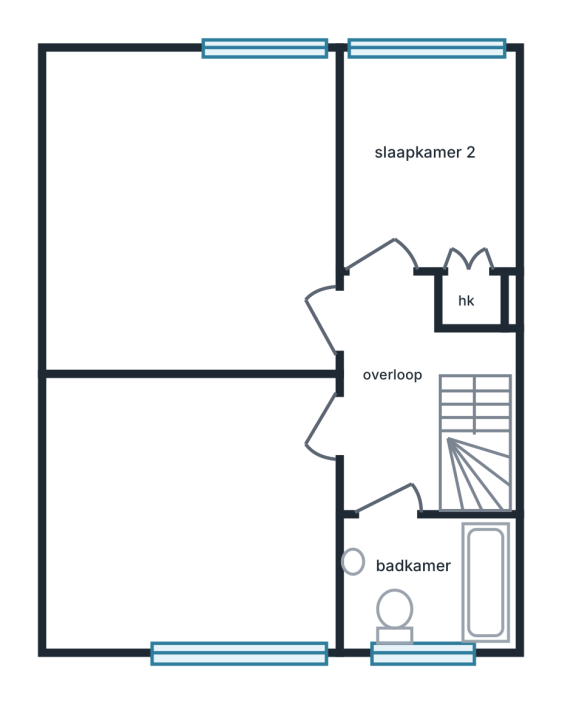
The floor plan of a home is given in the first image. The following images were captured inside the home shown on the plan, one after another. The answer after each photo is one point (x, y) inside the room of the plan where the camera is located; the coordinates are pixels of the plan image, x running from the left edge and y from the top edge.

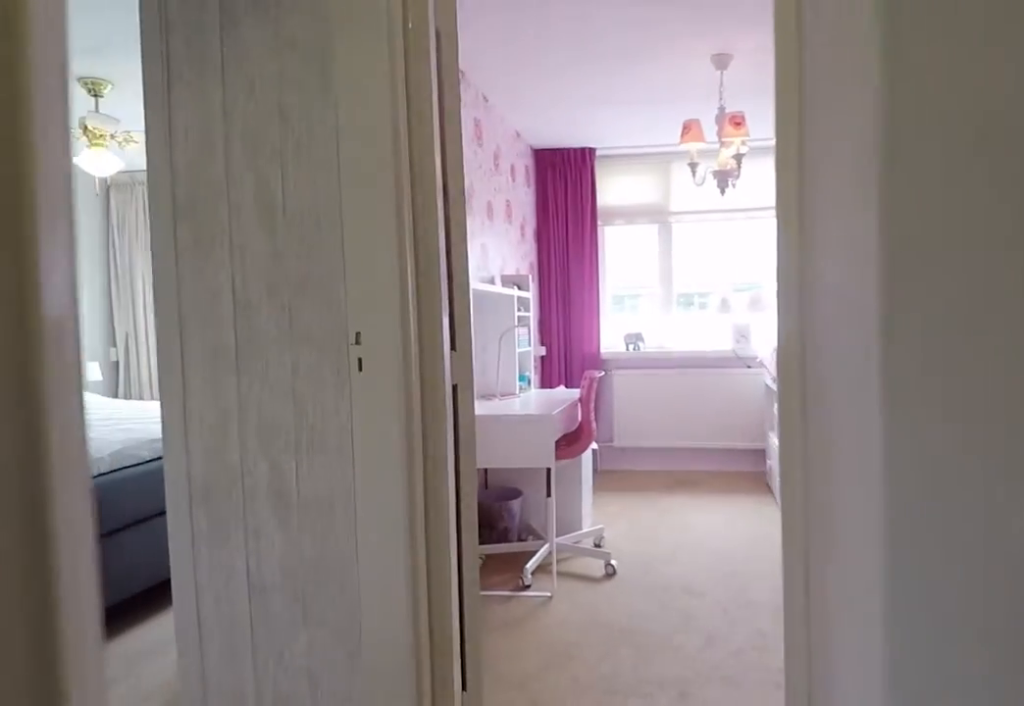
(399, 393)
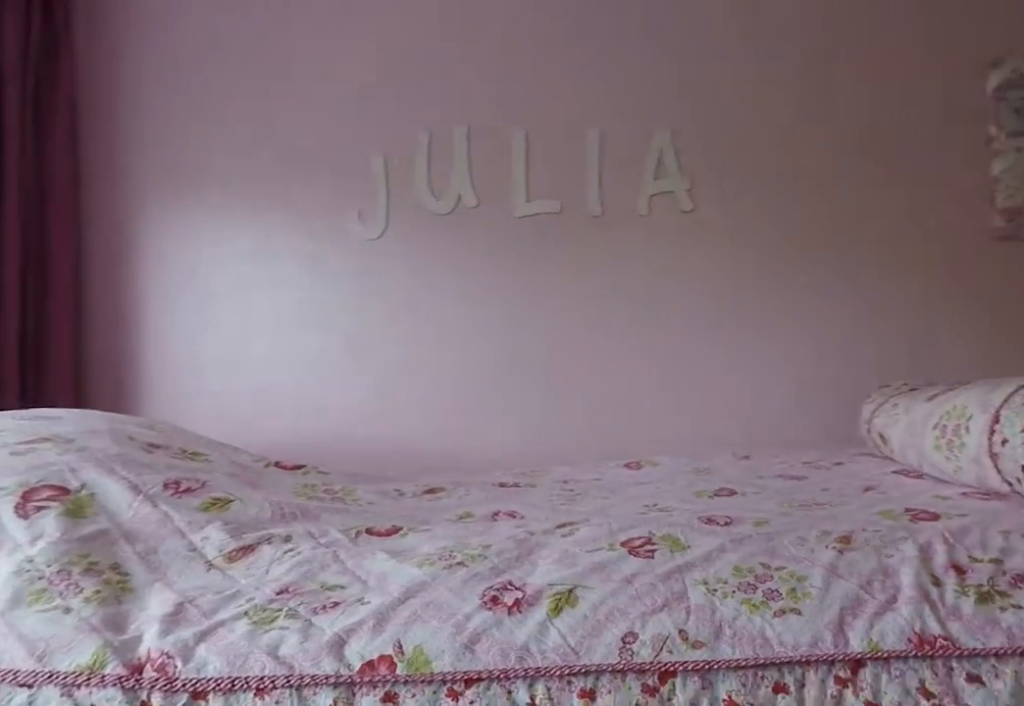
(428, 161)
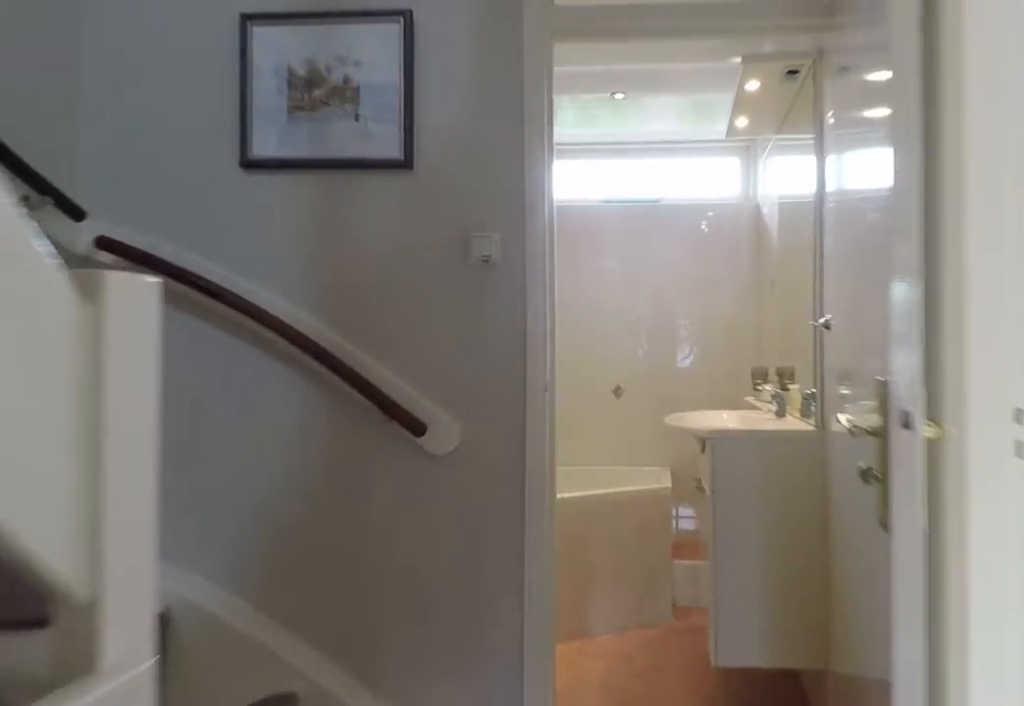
(400, 393)
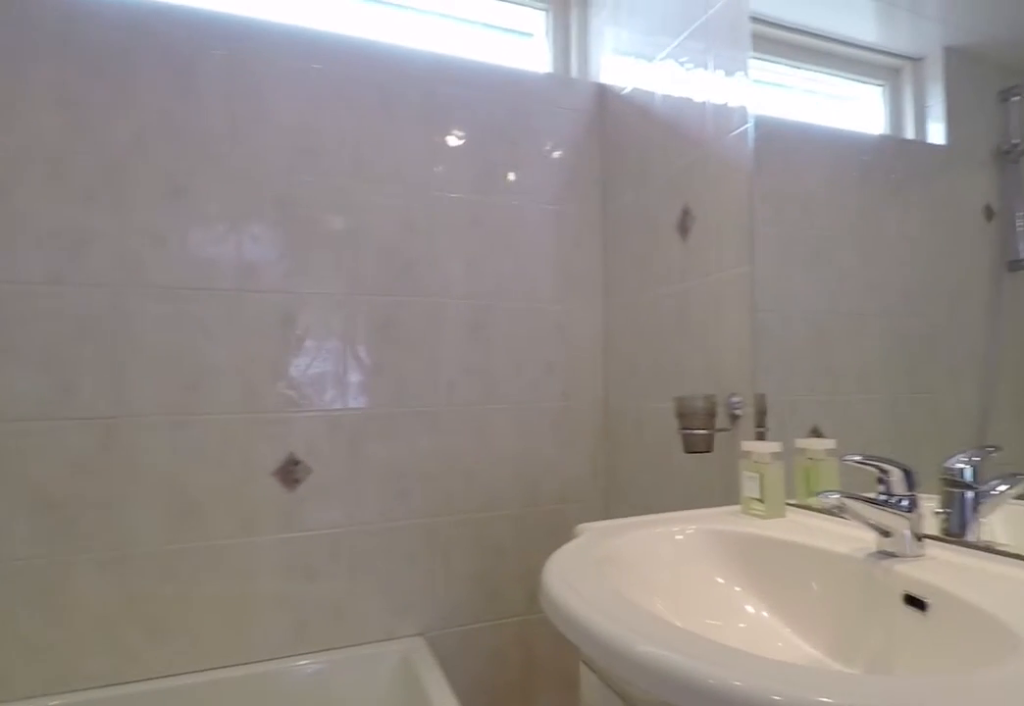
(425, 582)
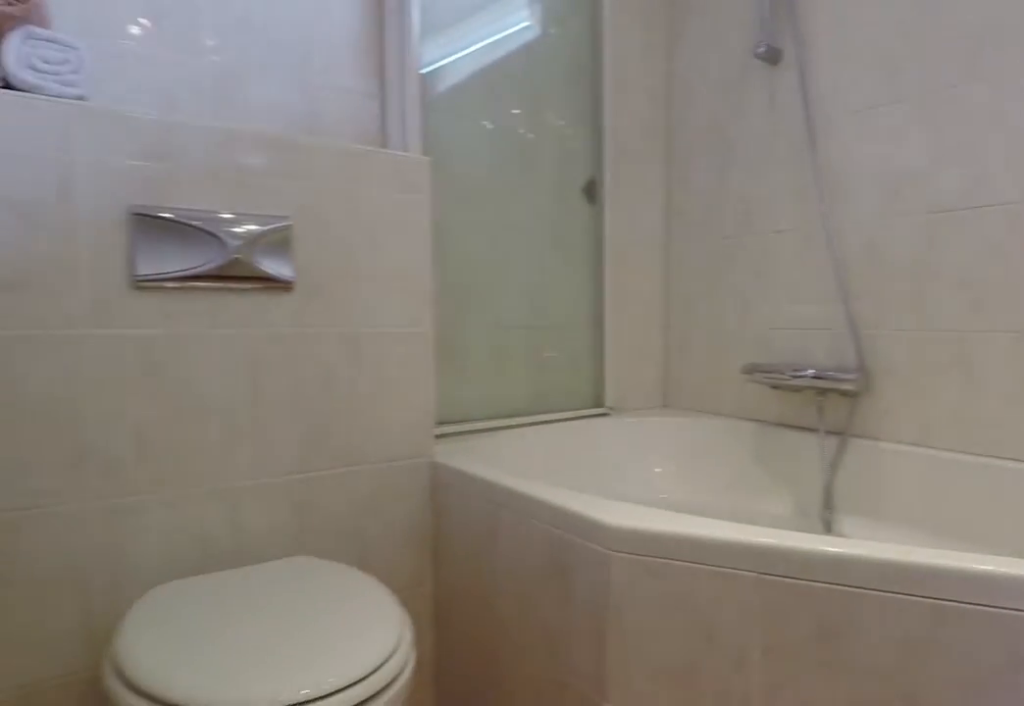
(425, 582)
